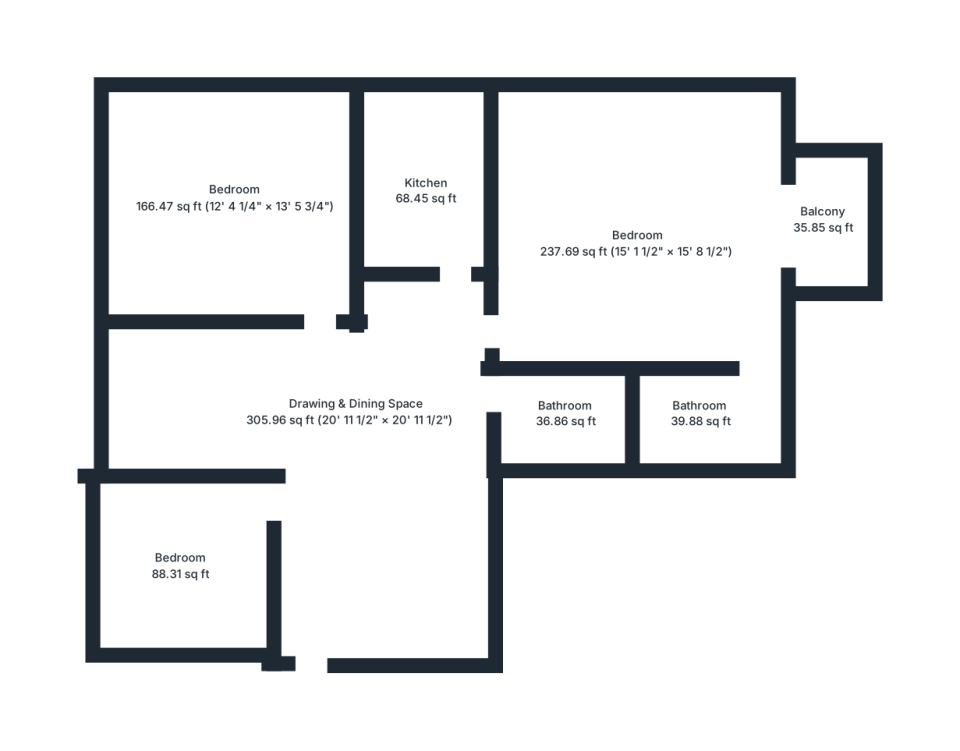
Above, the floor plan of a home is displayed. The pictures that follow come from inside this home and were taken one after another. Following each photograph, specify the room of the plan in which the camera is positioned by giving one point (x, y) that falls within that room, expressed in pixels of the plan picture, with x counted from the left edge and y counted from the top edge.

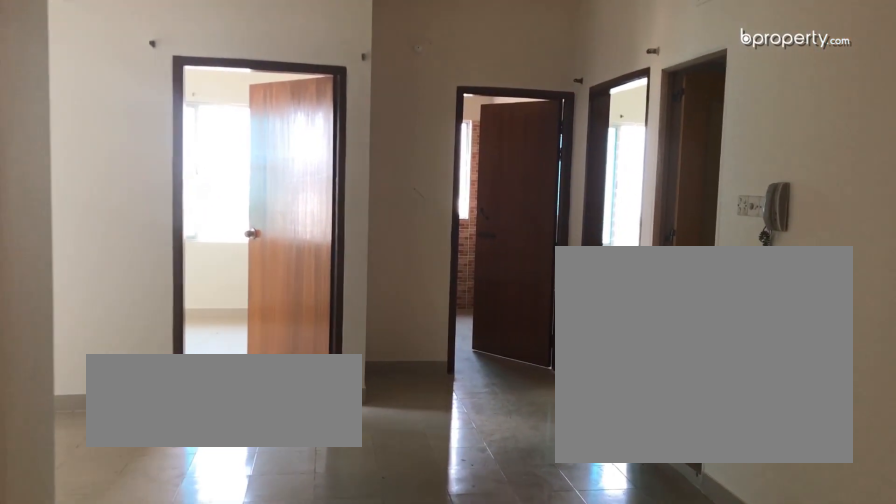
(351, 415)
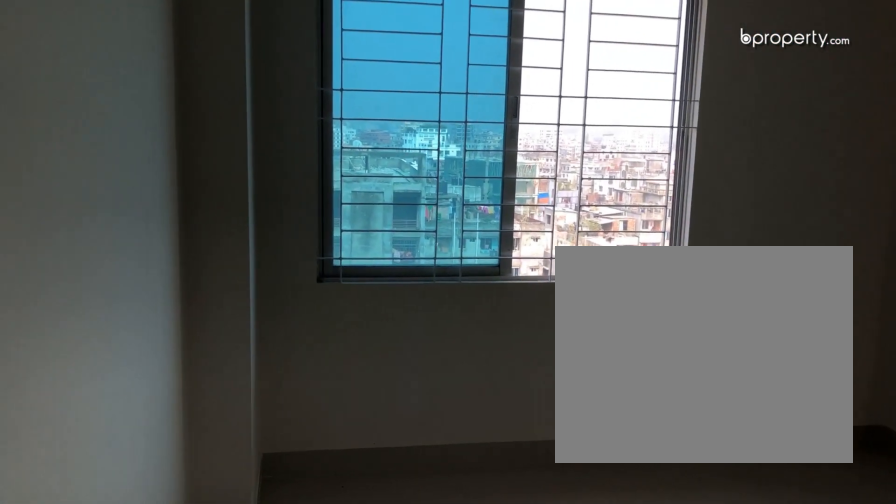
(635, 241)
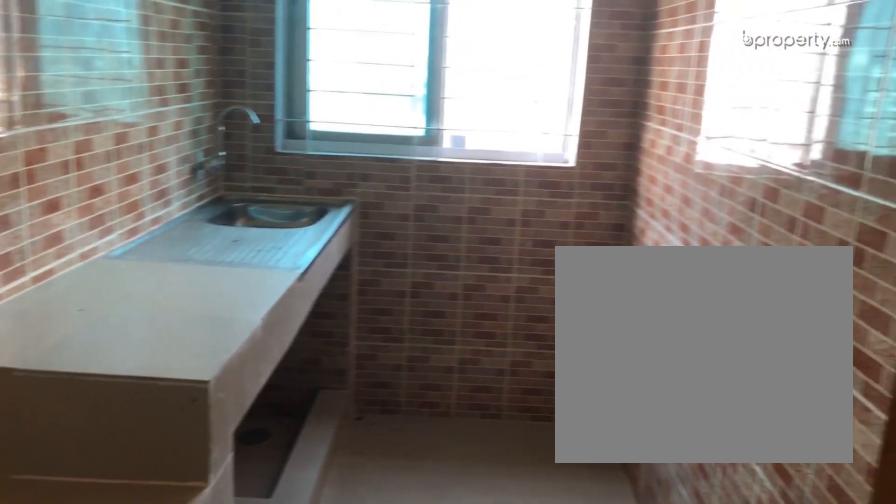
(423, 199)
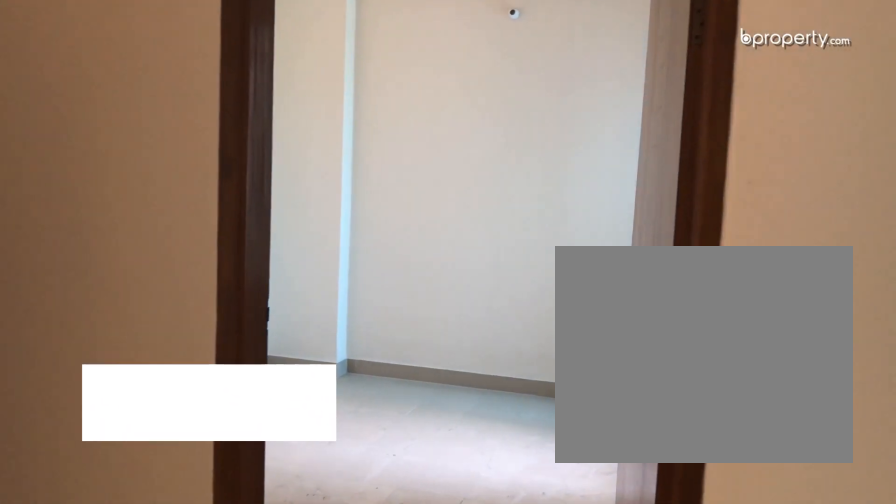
(316, 434)
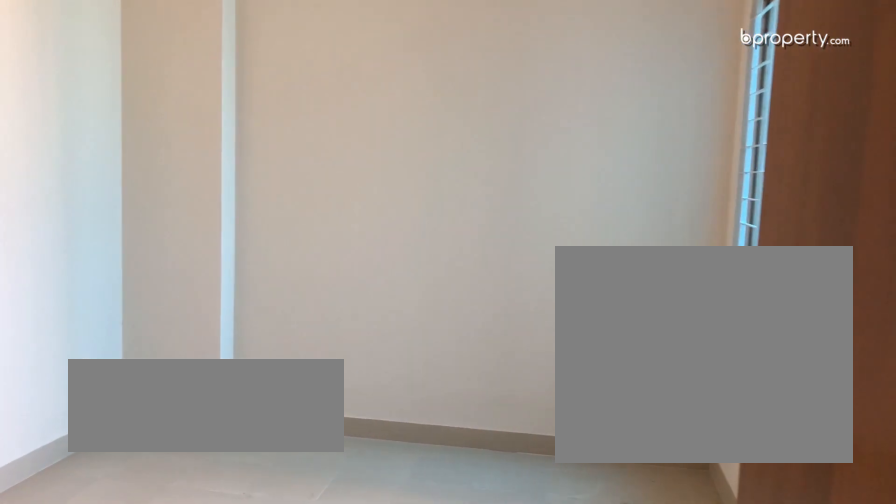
(179, 558)
